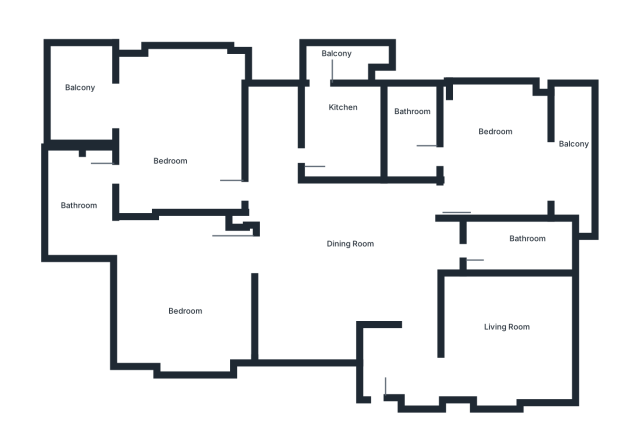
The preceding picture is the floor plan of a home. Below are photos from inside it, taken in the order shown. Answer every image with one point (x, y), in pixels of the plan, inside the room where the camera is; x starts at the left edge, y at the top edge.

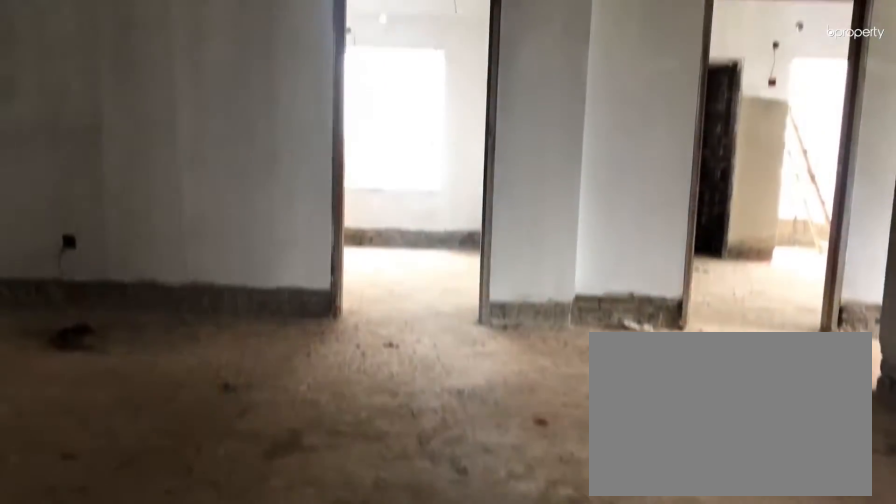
(349, 265)
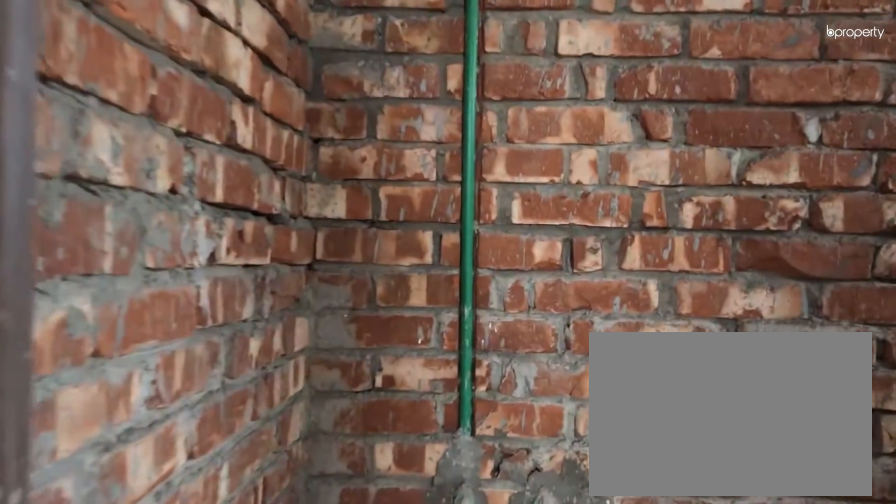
(412, 117)
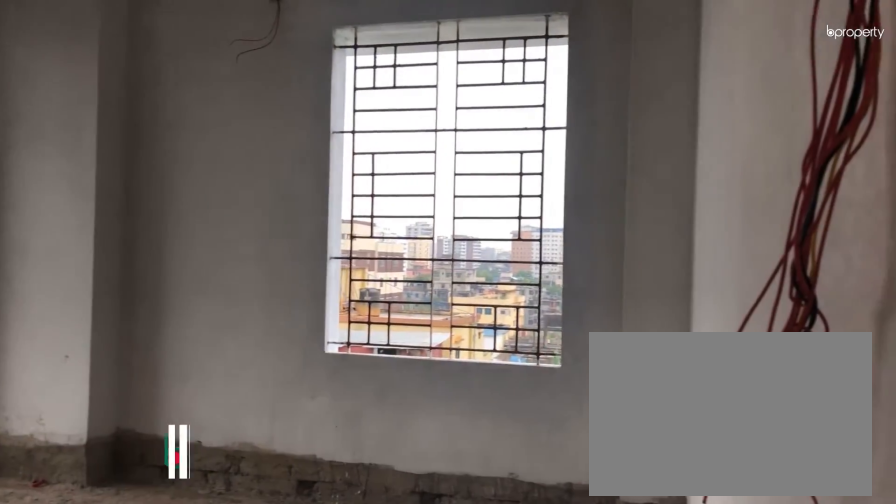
(167, 140)
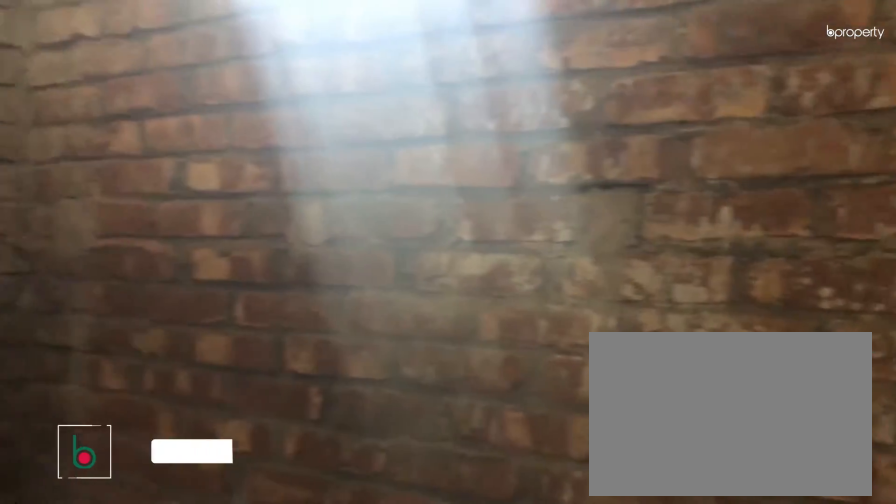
(73, 199)
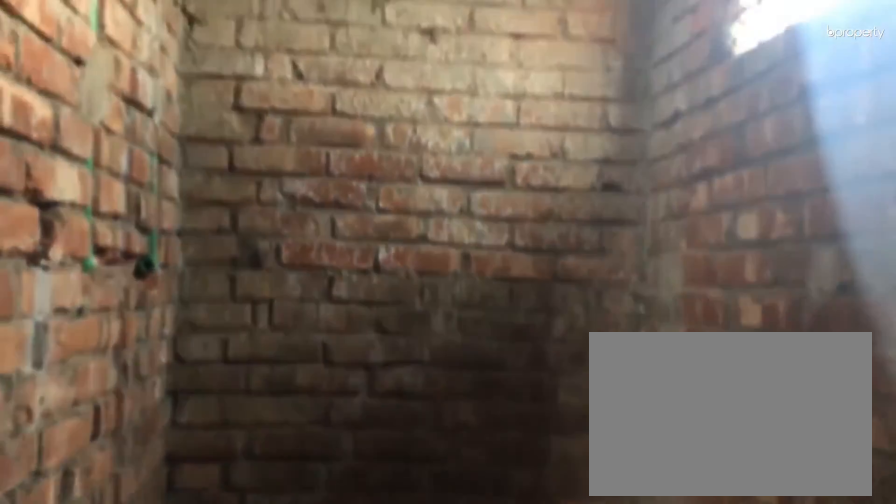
(73, 200)
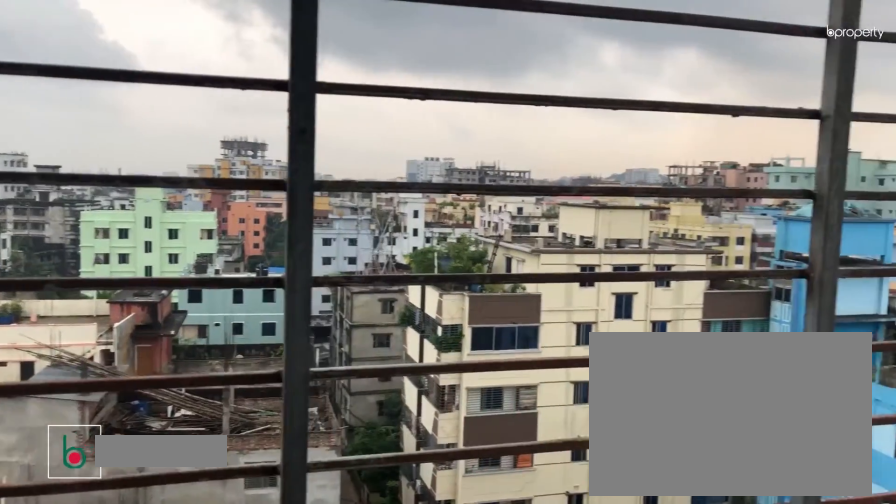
(79, 97)
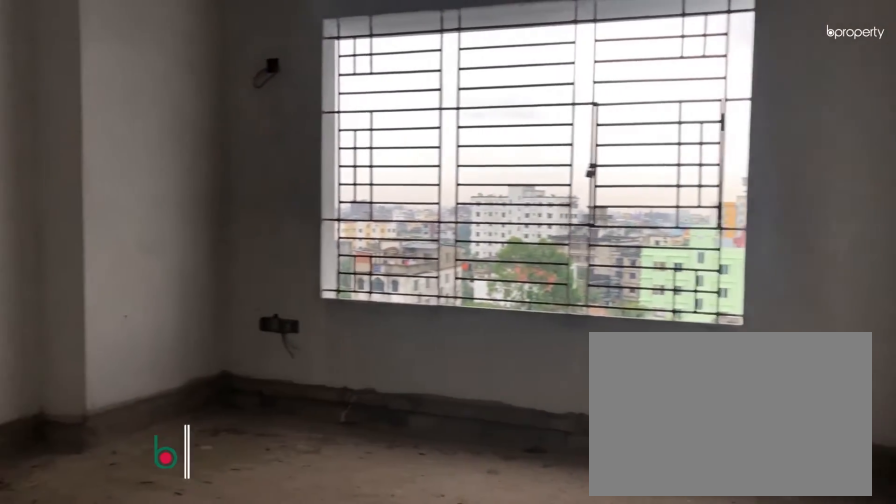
(179, 293)
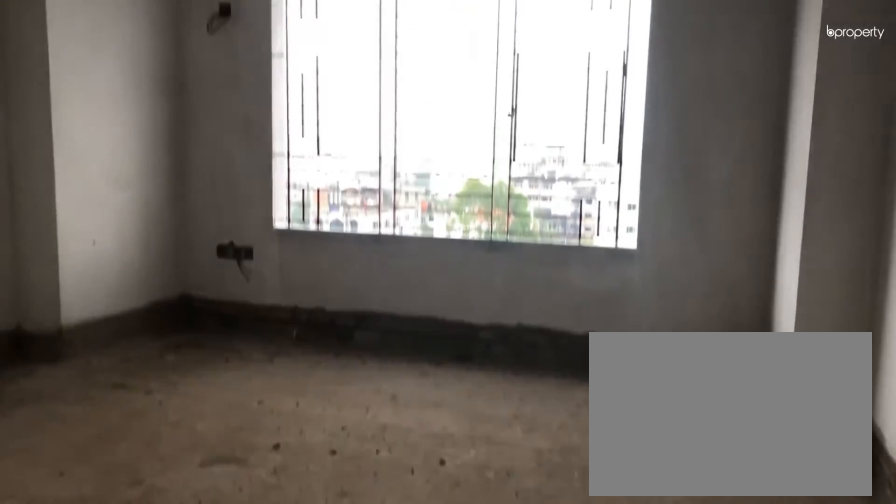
(178, 293)
